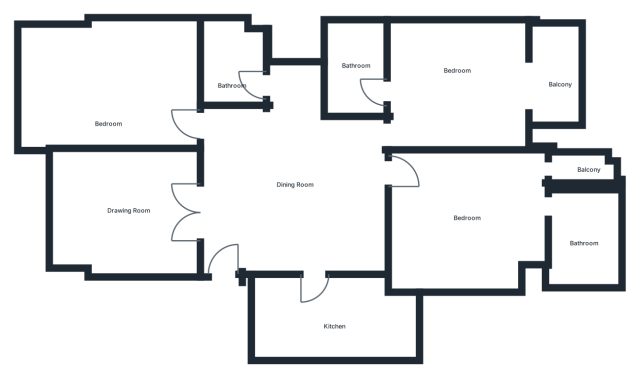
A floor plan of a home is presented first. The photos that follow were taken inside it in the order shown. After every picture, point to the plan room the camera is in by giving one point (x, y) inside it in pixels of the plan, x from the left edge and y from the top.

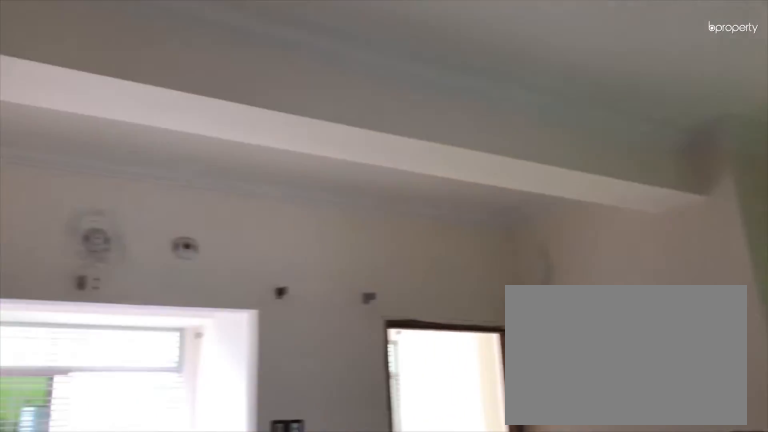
(282, 198)
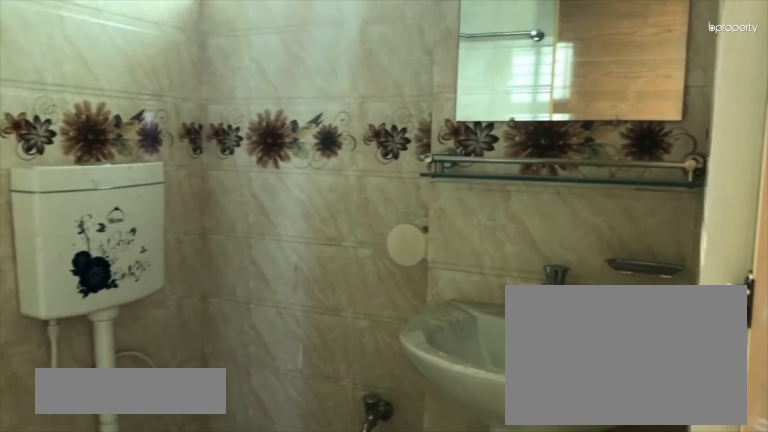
(232, 62)
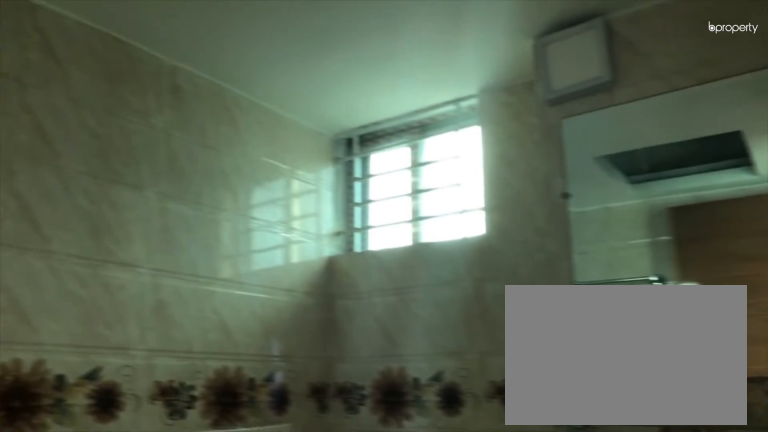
(232, 62)
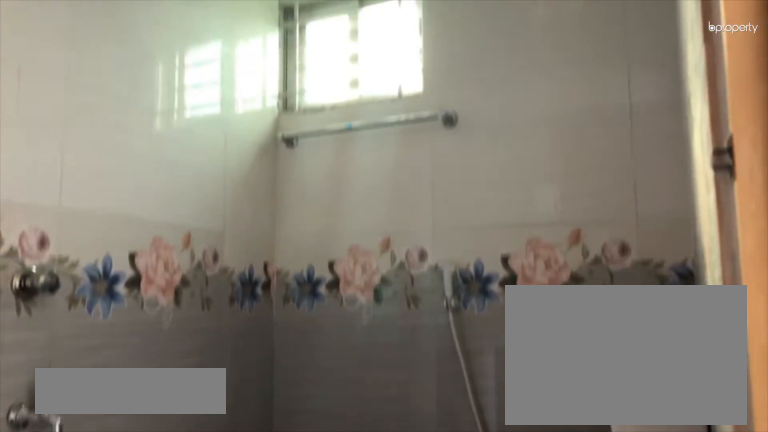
(359, 71)
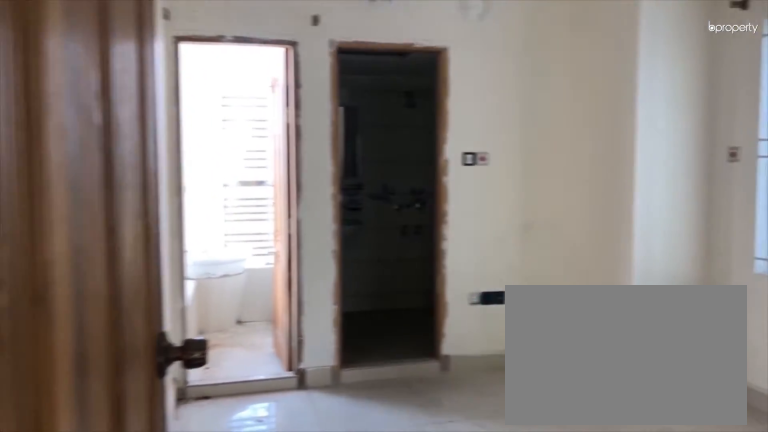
(477, 224)
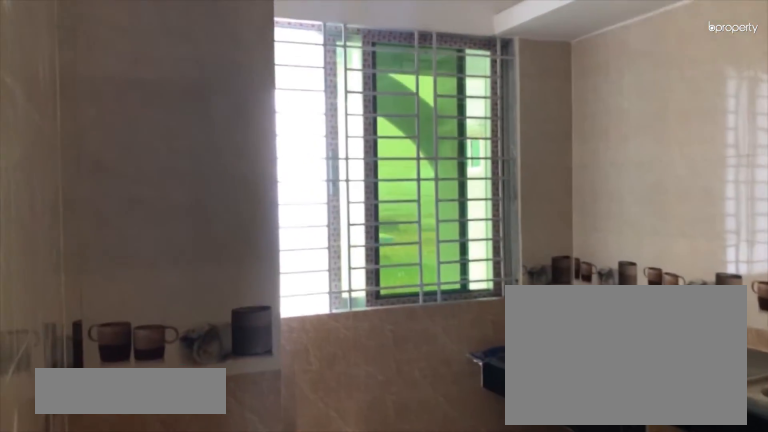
(320, 313)
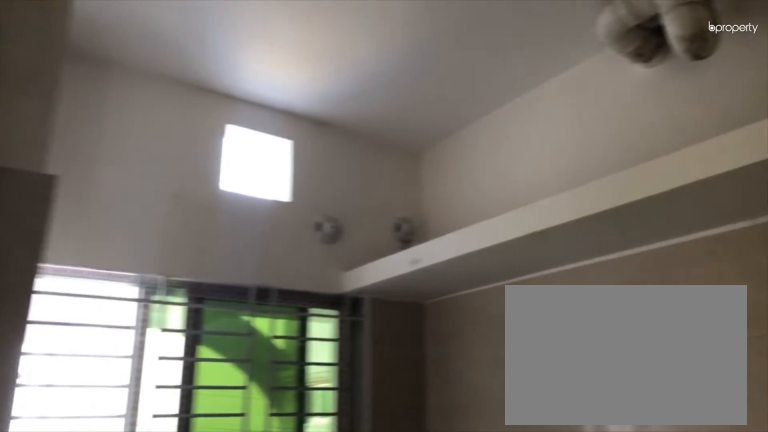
(320, 313)
